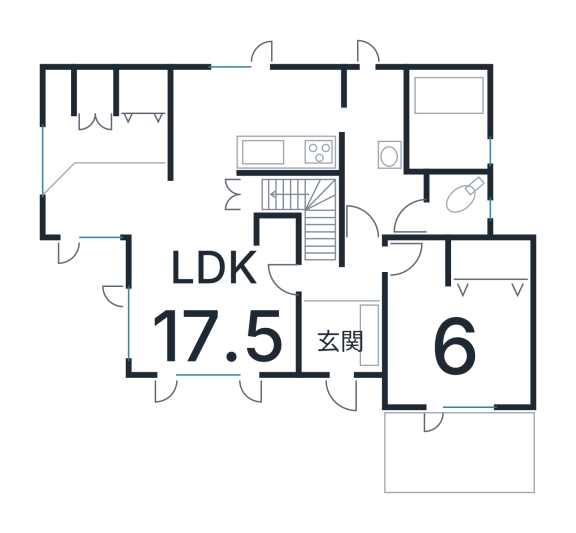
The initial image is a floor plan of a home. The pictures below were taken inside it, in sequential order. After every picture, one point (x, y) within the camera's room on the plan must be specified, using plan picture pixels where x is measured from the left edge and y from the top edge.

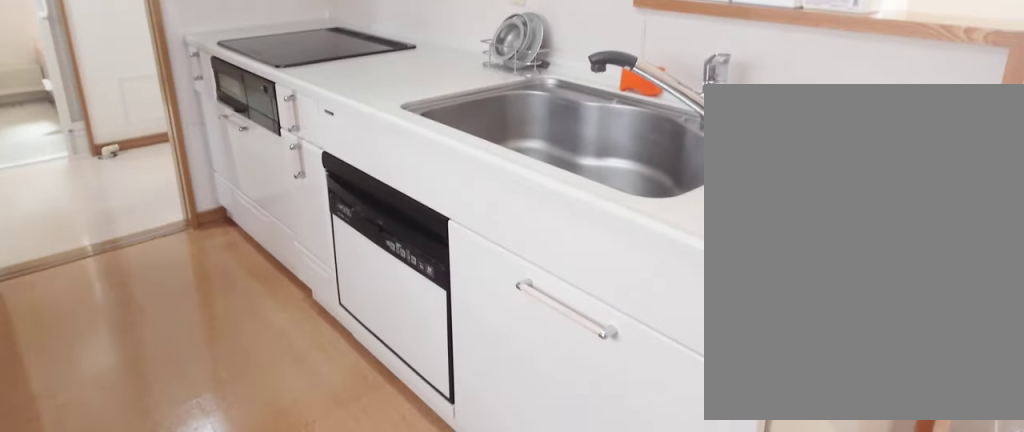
(265, 120)
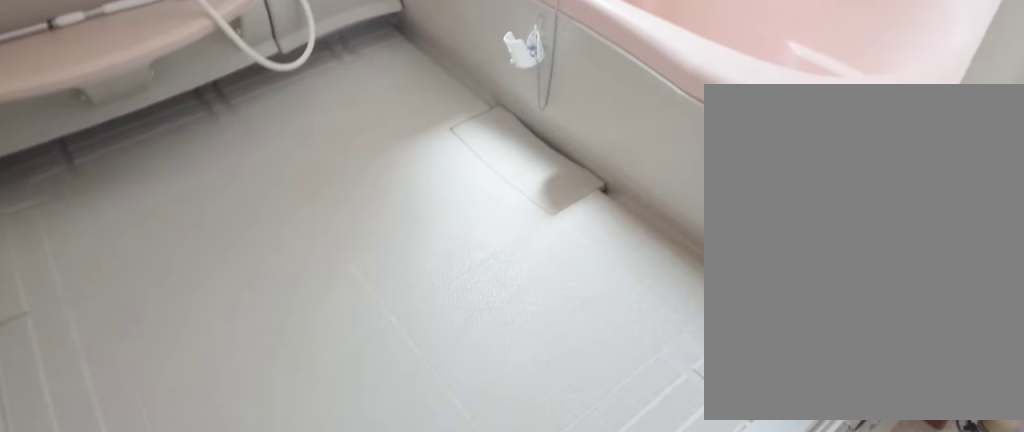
(445, 155)
